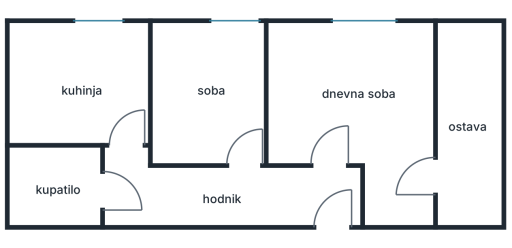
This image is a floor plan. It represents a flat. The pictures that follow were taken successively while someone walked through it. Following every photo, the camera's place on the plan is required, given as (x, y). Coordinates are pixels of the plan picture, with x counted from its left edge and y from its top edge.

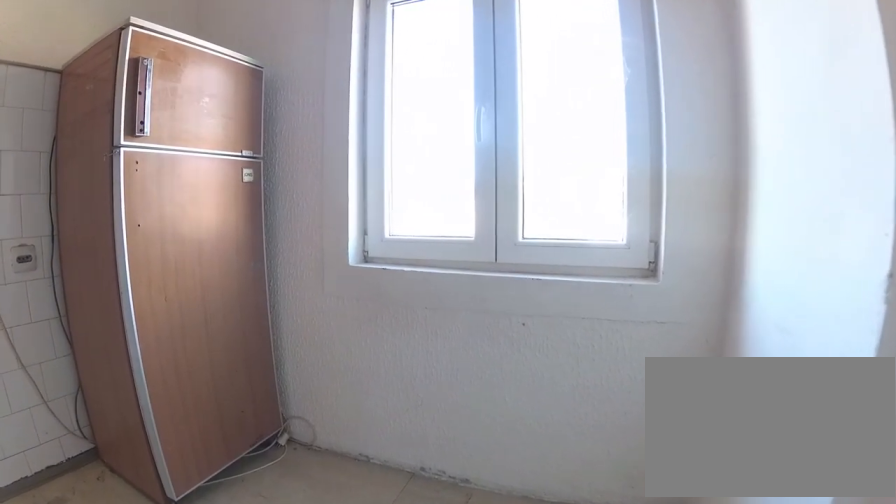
(129, 78)
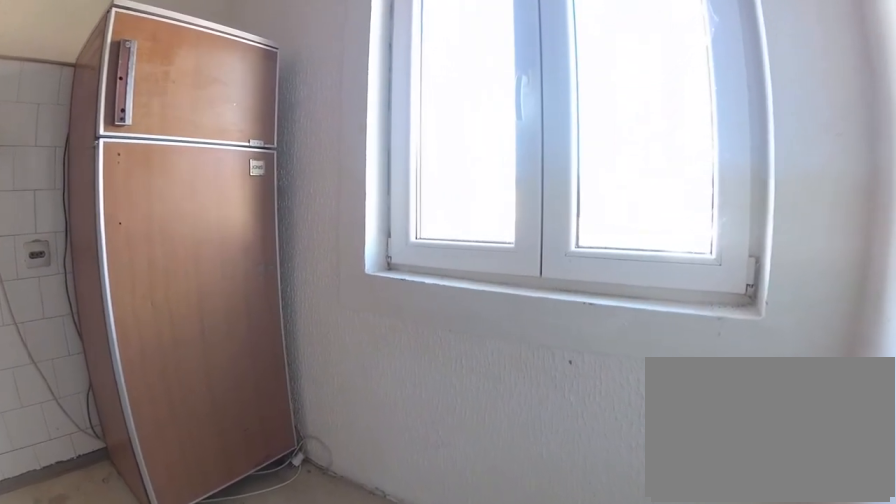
(129, 65)
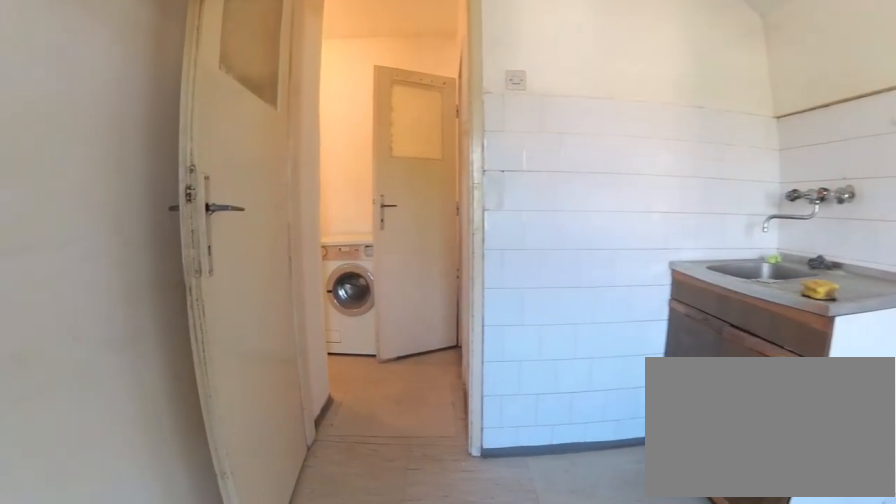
(121, 64)
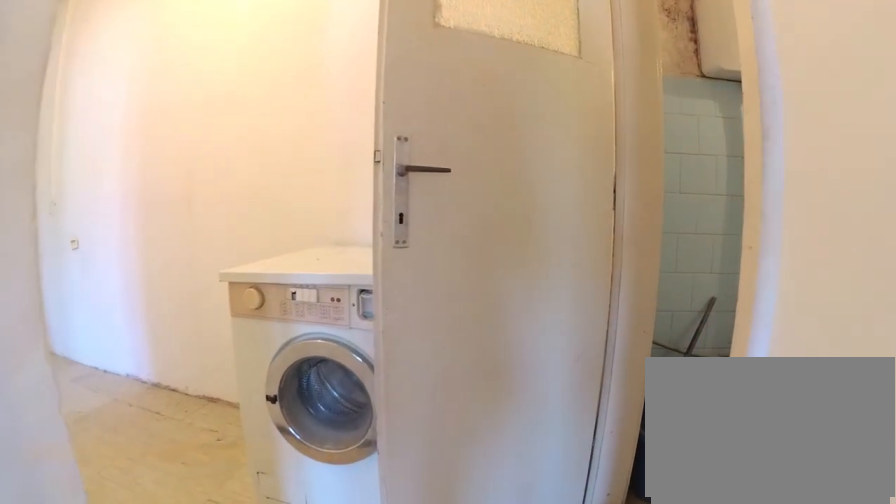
(123, 142)
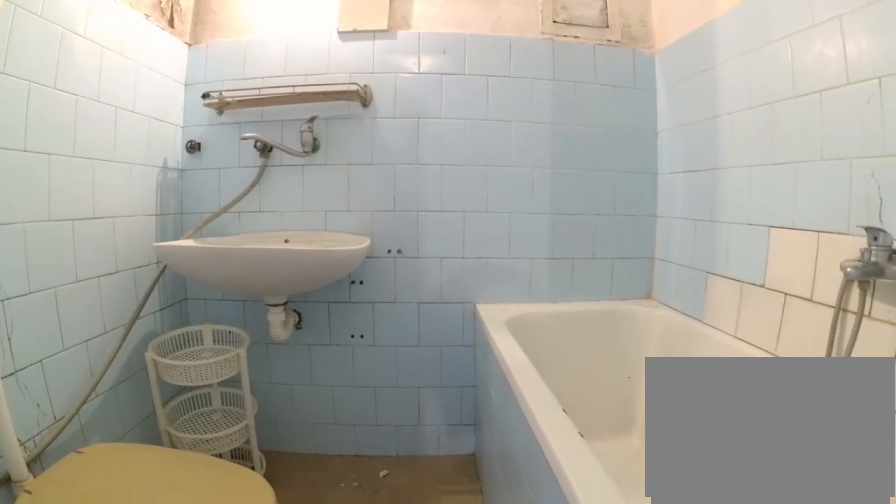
(98, 182)
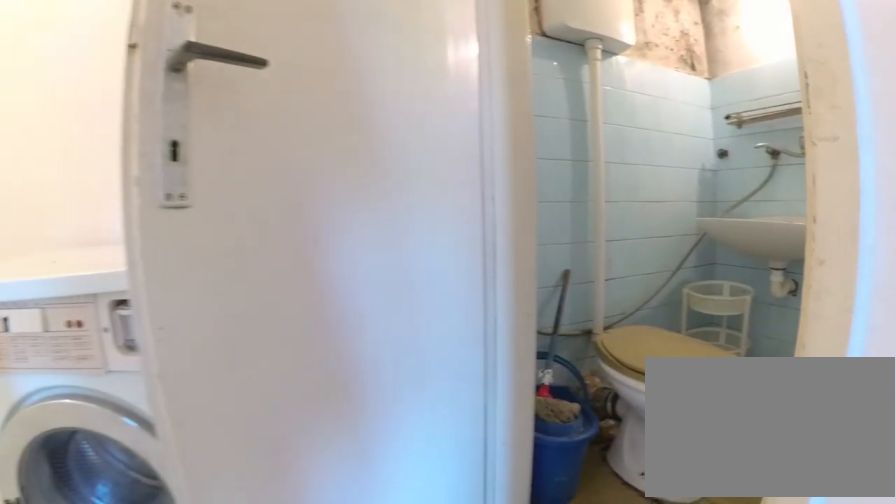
(121, 170)
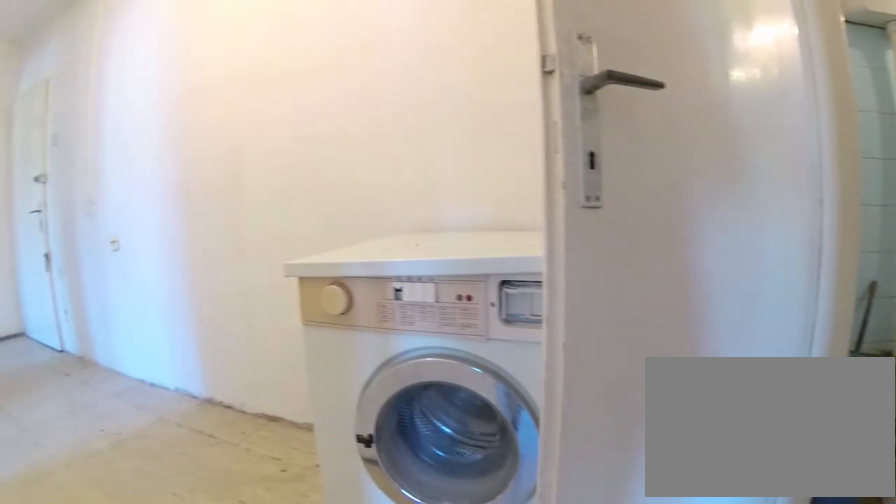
(125, 172)
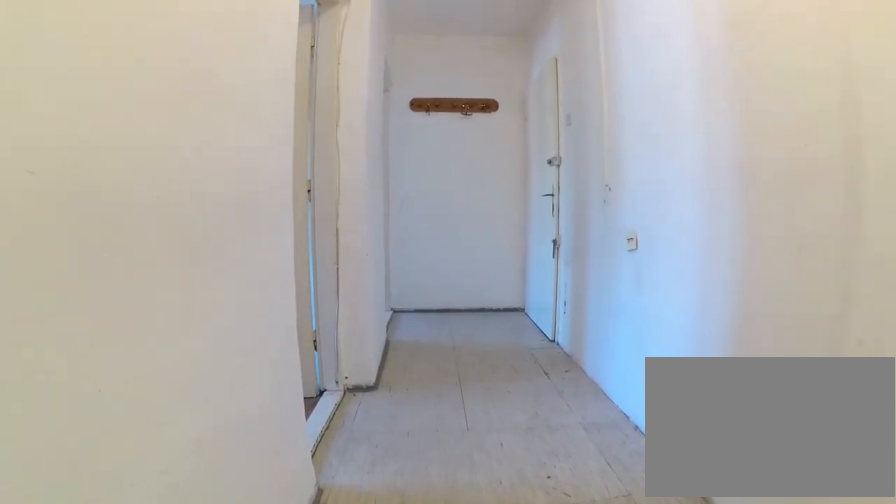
(148, 196)
